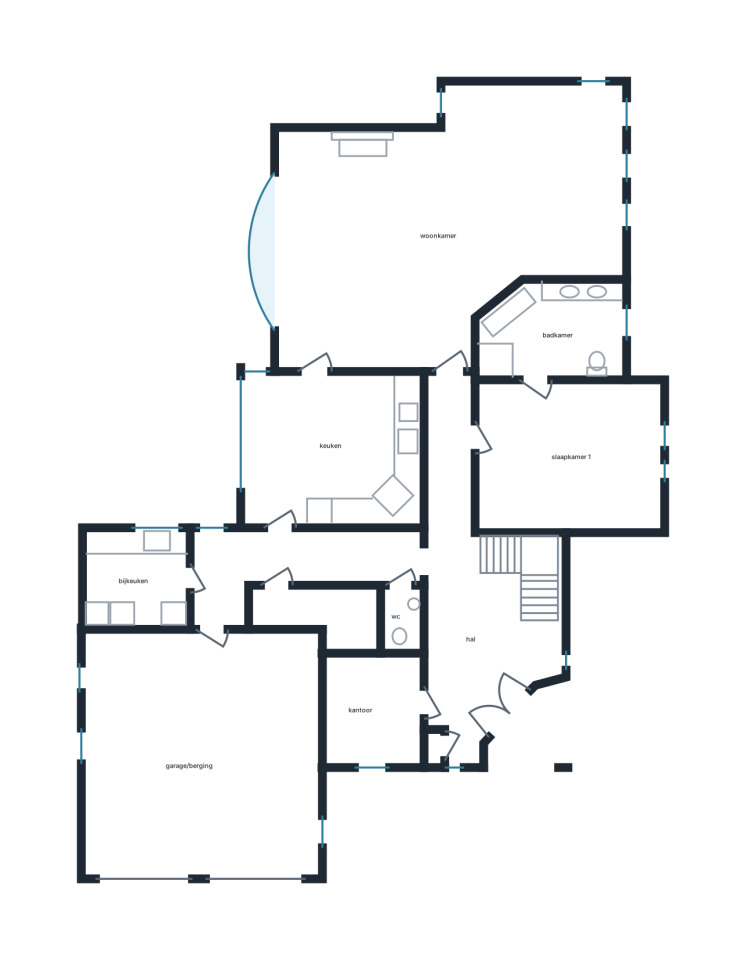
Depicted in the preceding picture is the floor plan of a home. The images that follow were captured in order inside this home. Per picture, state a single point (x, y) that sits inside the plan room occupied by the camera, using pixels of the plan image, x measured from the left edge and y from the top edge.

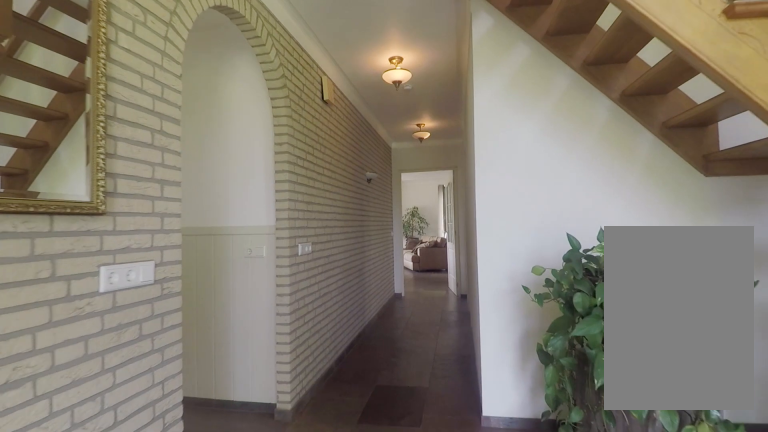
(470, 594)
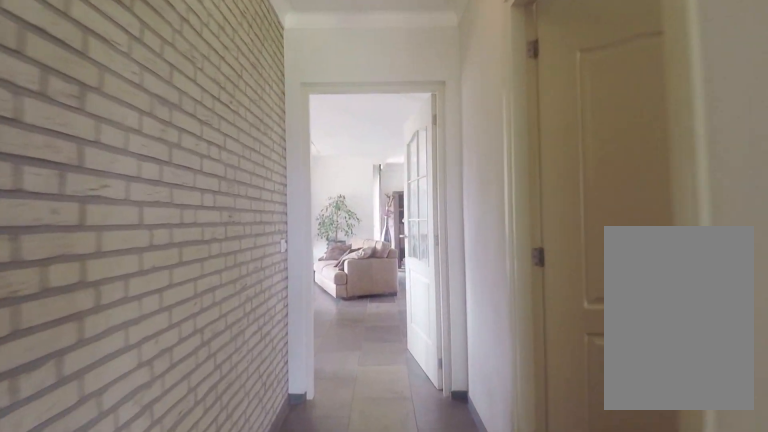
(470, 594)
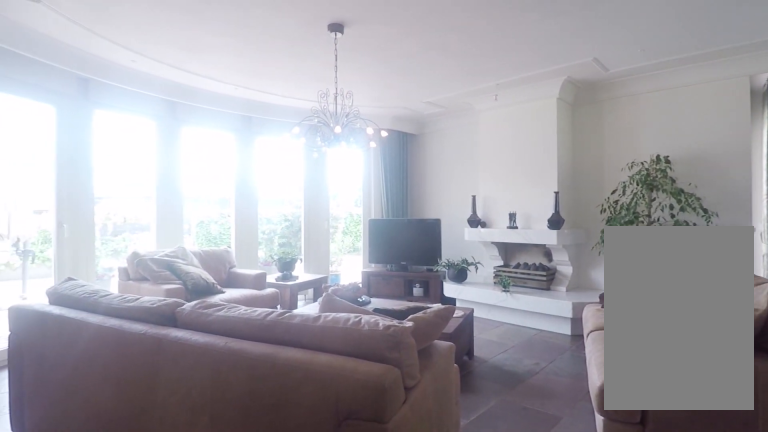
(434, 224)
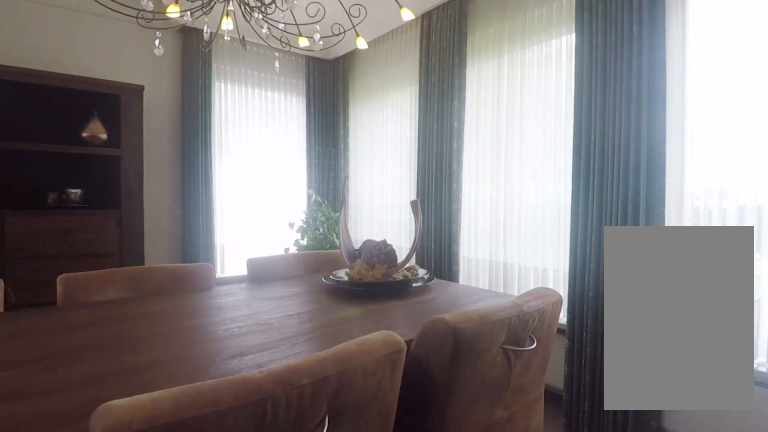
(434, 224)
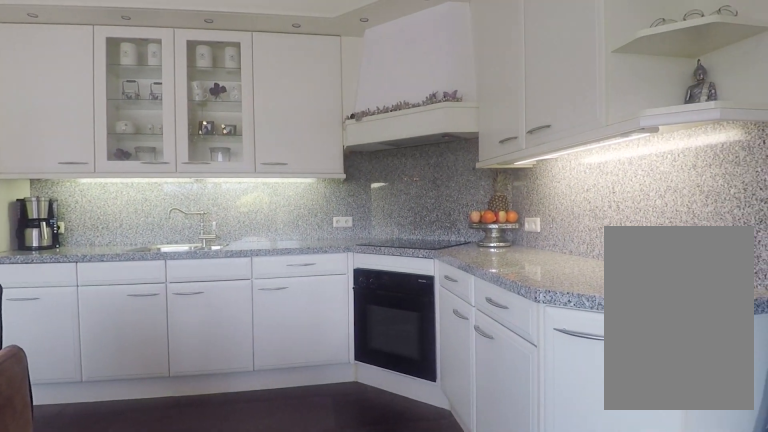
(333, 448)
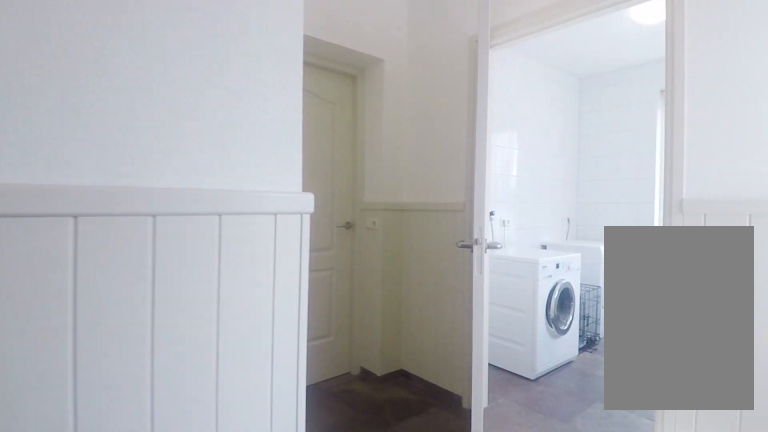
(289, 565)
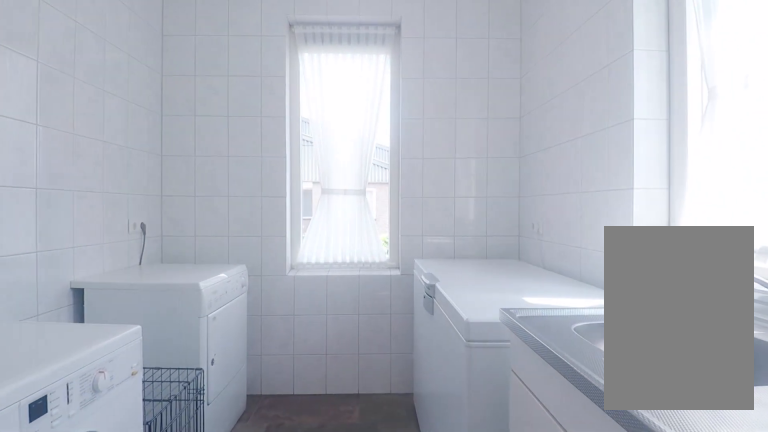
(137, 579)
